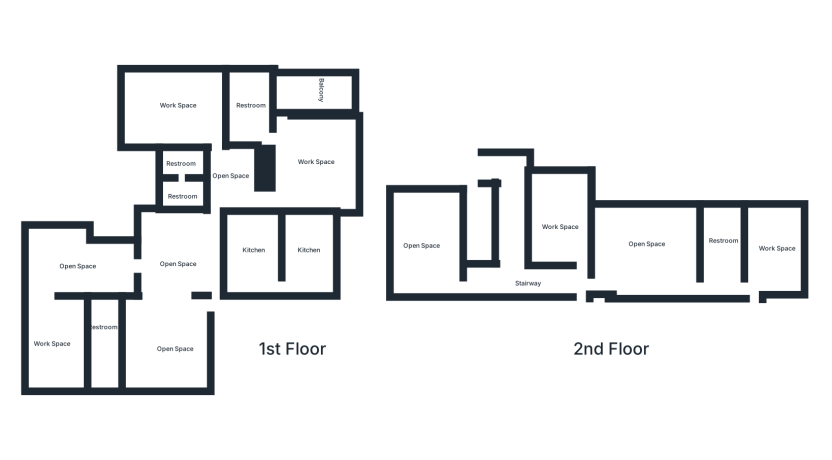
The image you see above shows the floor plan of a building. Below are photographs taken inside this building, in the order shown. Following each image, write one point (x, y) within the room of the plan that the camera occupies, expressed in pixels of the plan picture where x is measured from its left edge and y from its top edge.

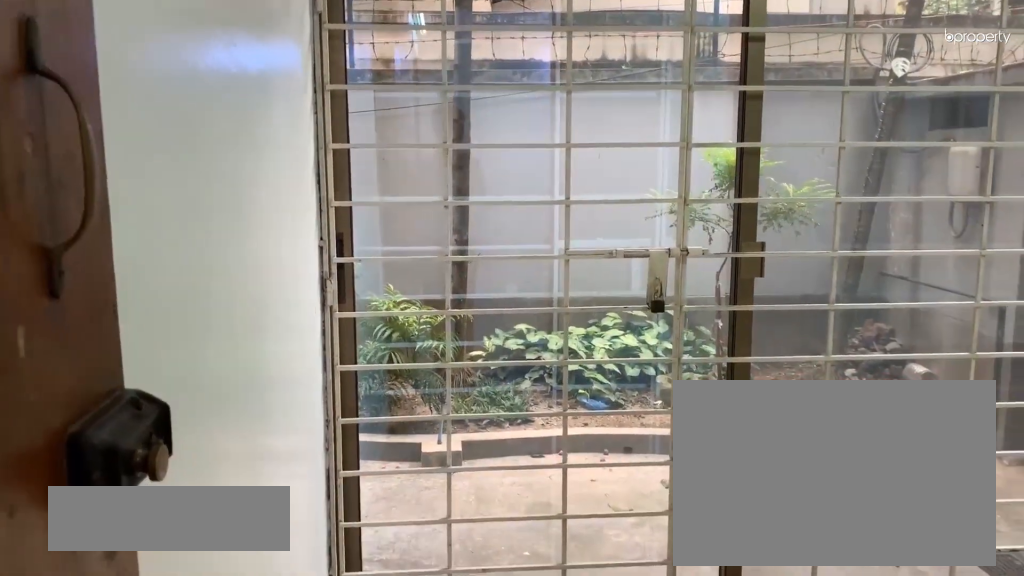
(312, 89)
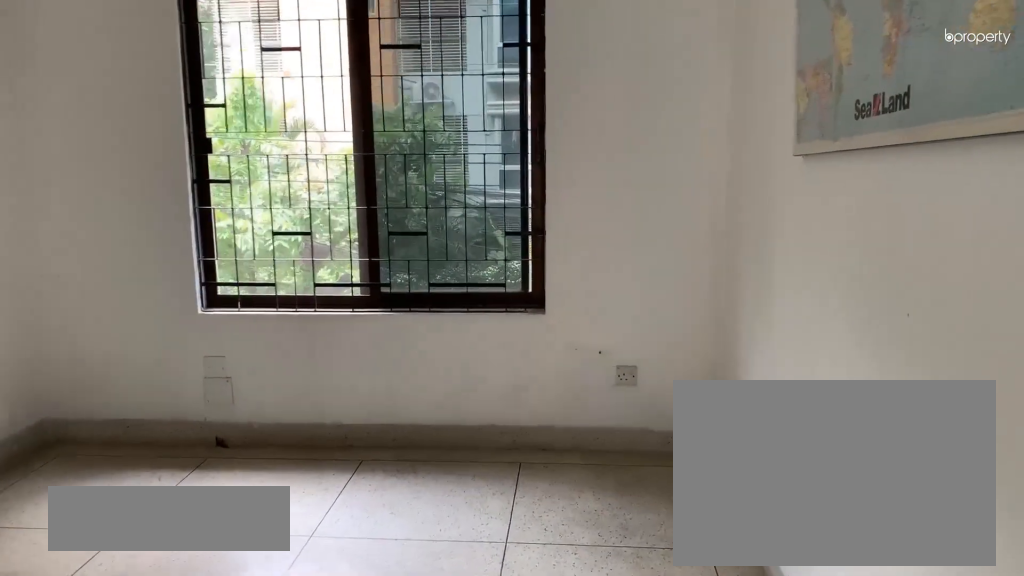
(563, 224)
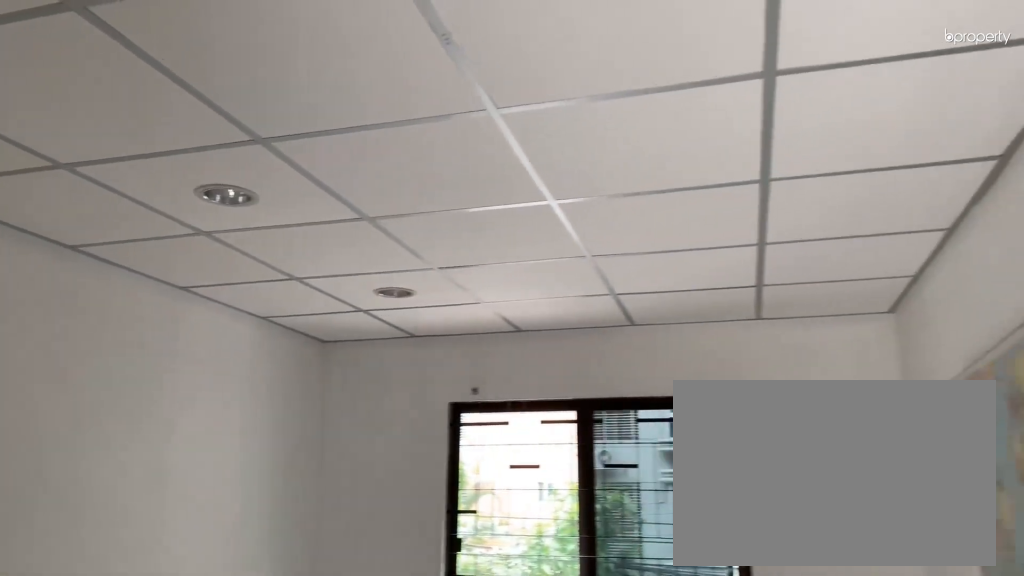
(563, 224)
